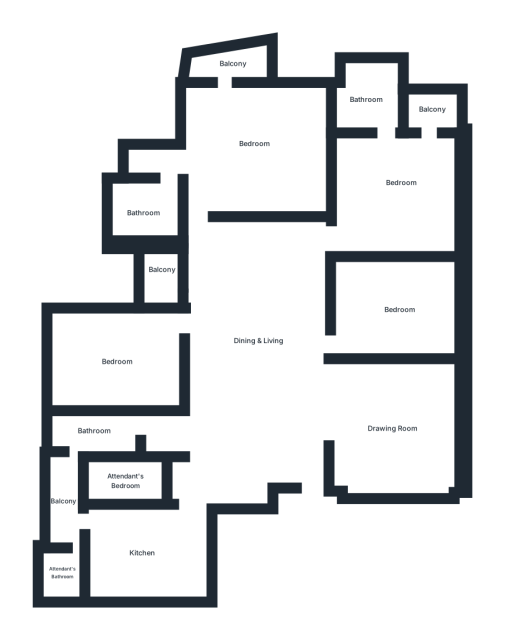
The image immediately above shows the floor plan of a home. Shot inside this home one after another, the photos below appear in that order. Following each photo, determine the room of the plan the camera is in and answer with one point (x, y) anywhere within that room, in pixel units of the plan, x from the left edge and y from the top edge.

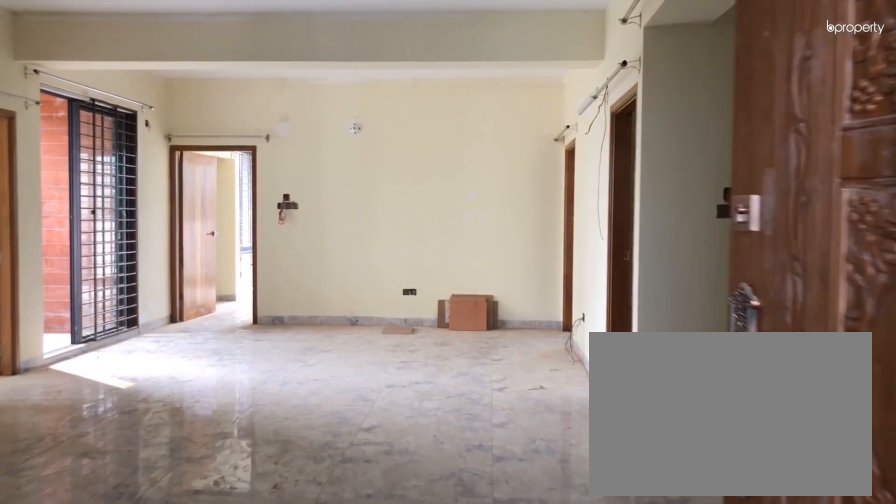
(300, 458)
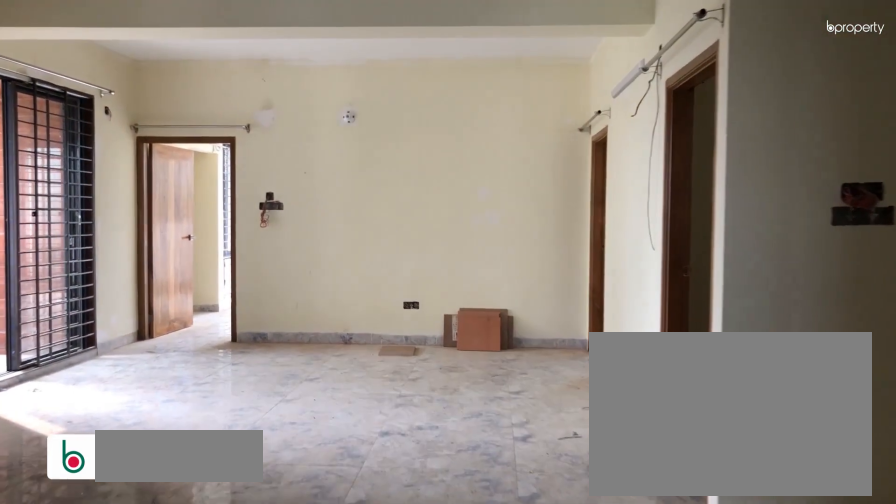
(300, 458)
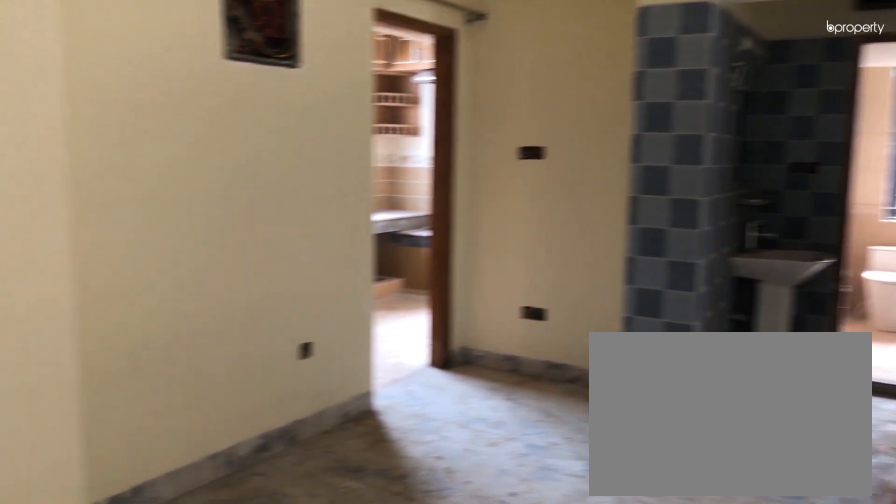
(256, 338)
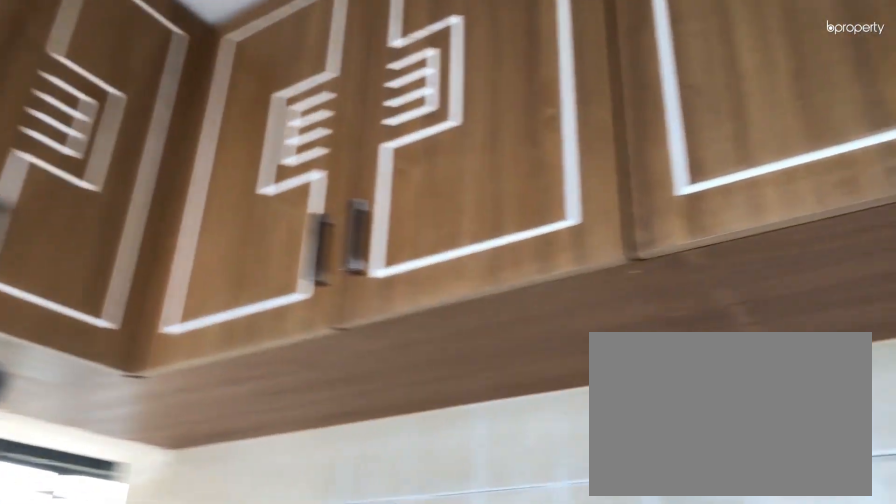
(138, 547)
